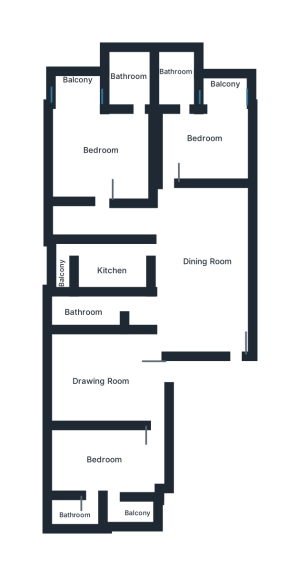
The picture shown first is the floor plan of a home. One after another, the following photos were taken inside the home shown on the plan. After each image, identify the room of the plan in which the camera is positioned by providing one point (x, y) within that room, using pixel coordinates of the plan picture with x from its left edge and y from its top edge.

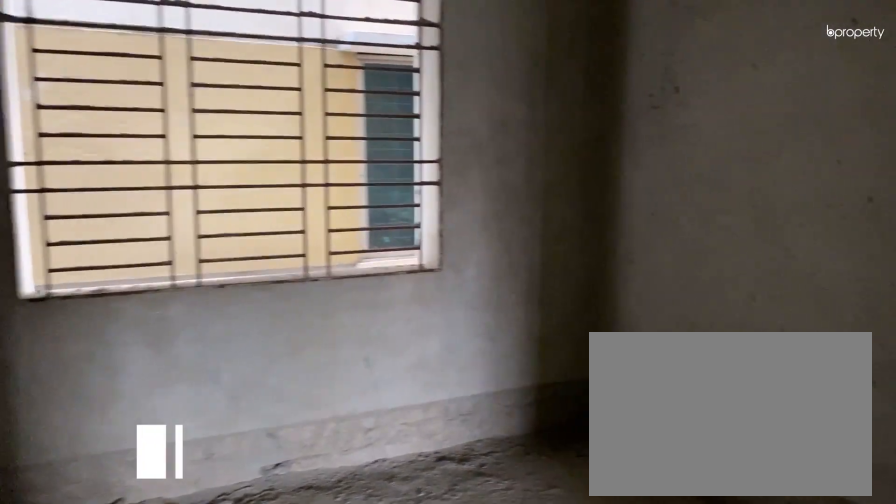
(97, 377)
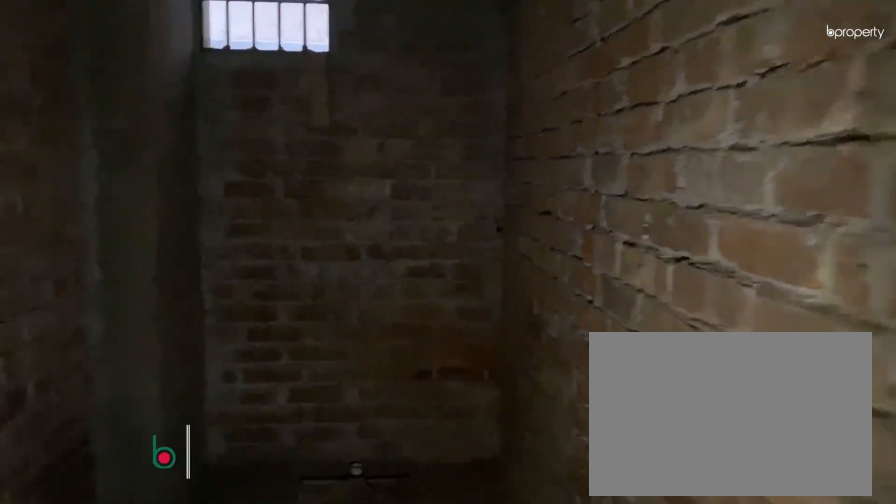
(85, 310)
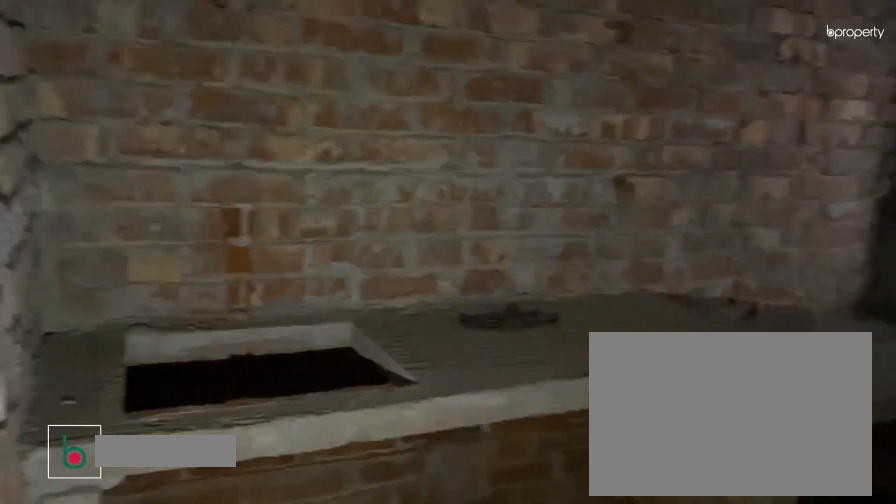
(116, 268)
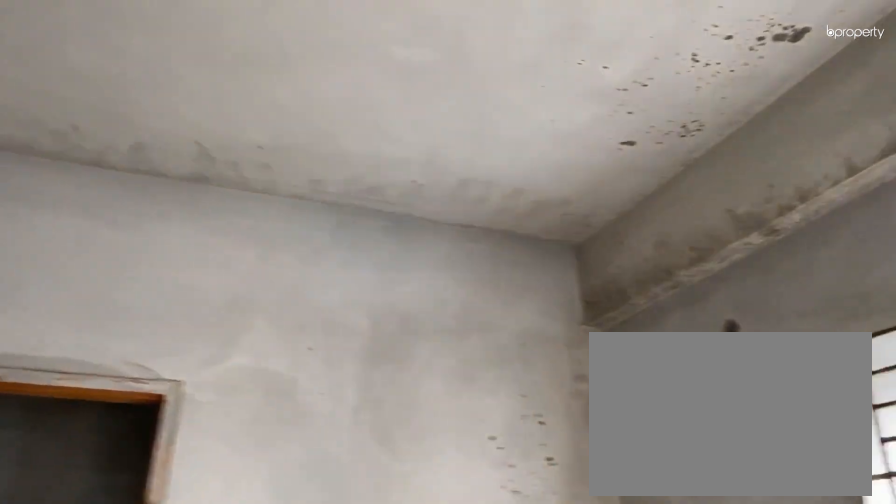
(97, 154)
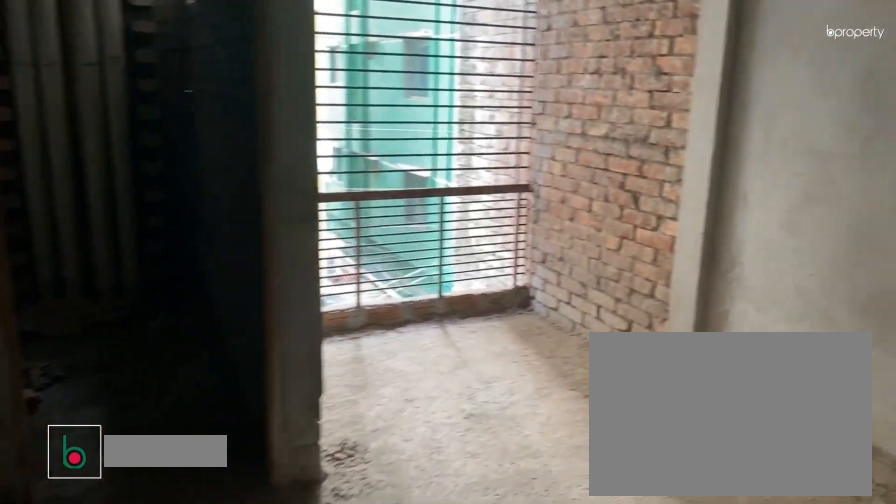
(210, 140)
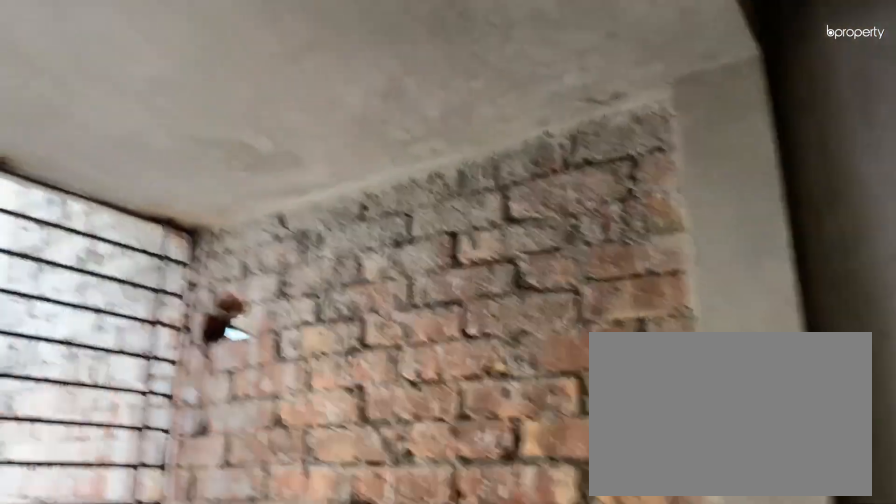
(223, 86)
